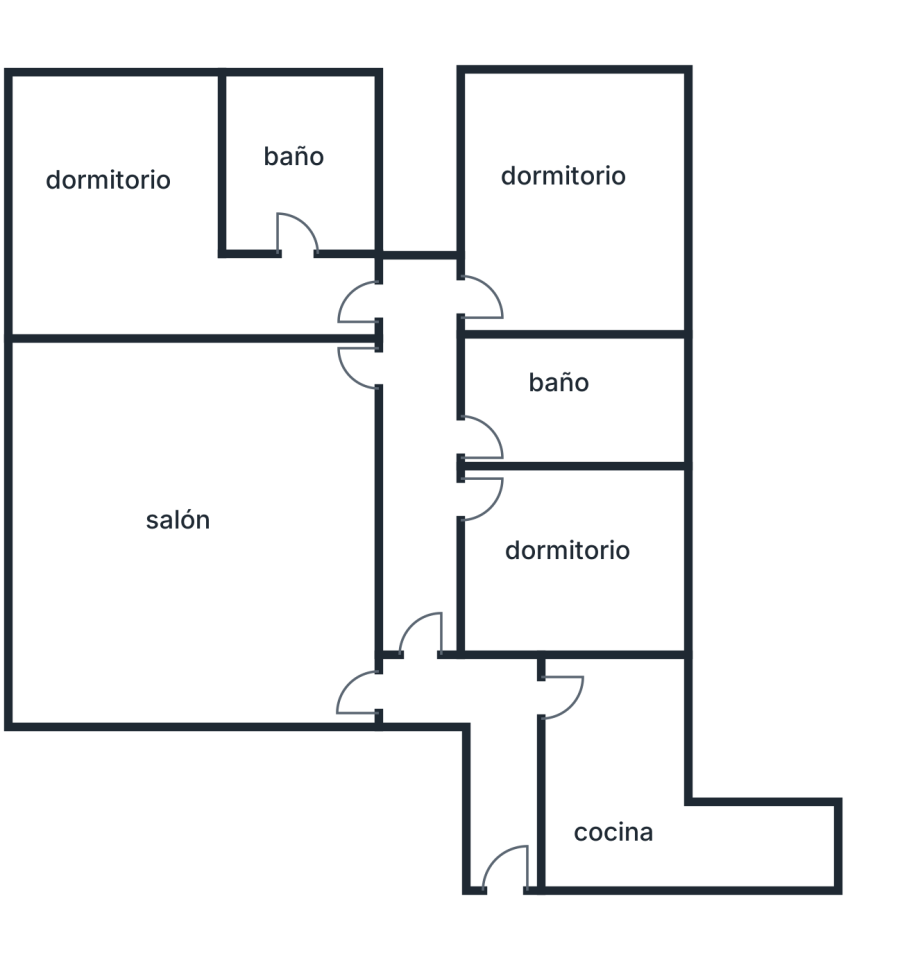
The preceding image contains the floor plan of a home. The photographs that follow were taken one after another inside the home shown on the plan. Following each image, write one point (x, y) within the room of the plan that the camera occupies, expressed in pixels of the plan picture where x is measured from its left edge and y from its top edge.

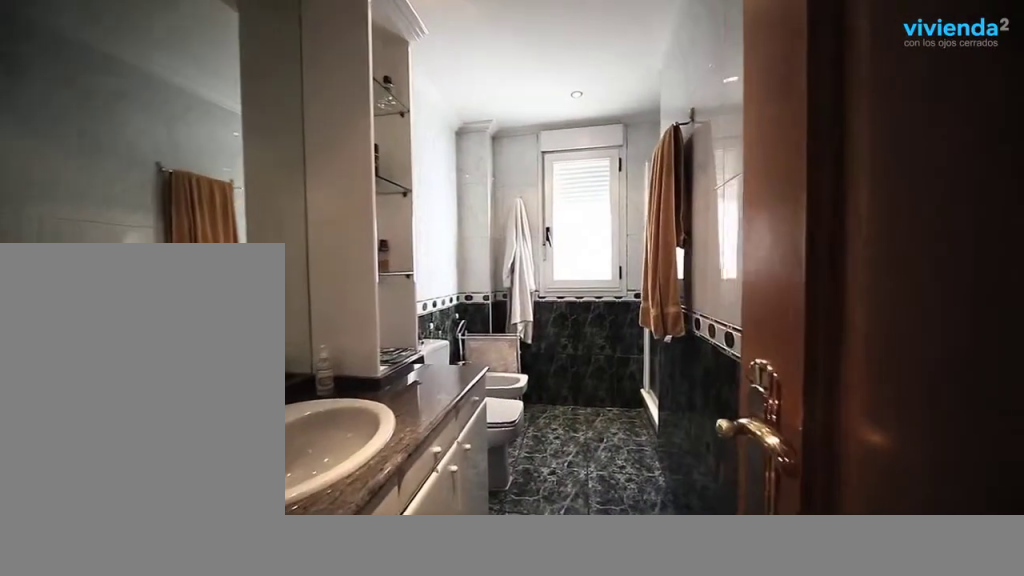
(630, 417)
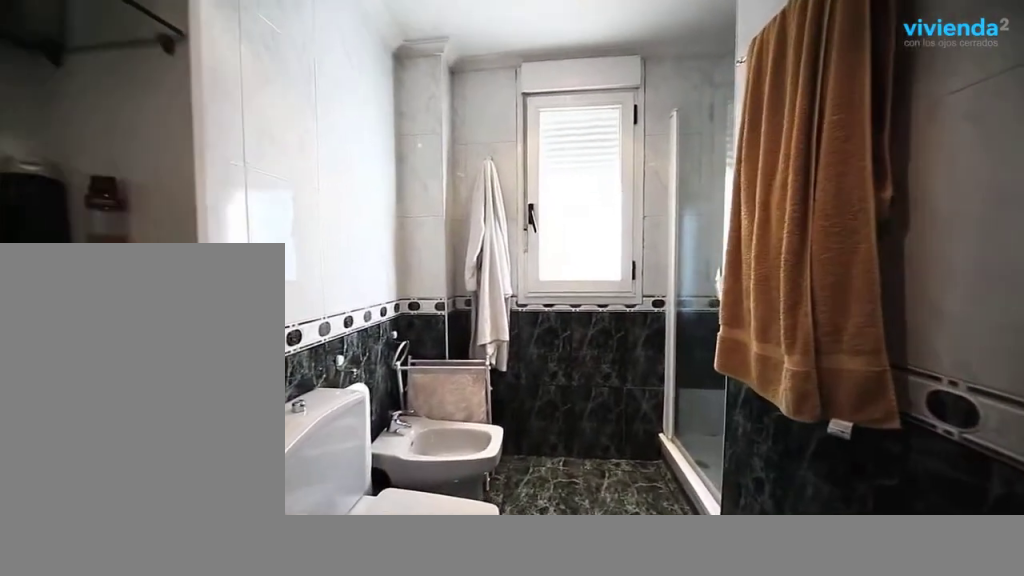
(630, 417)
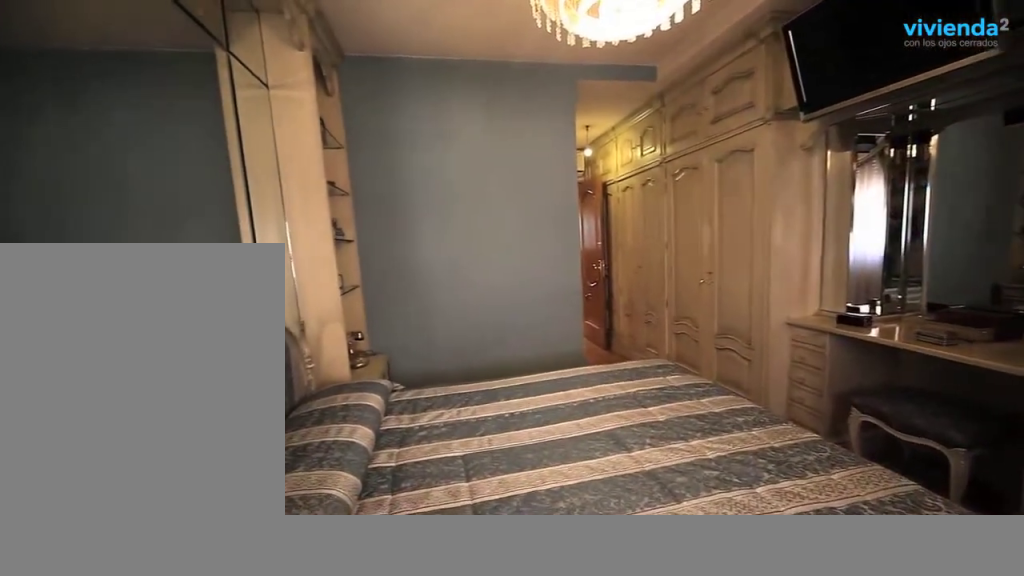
(119, 267)
